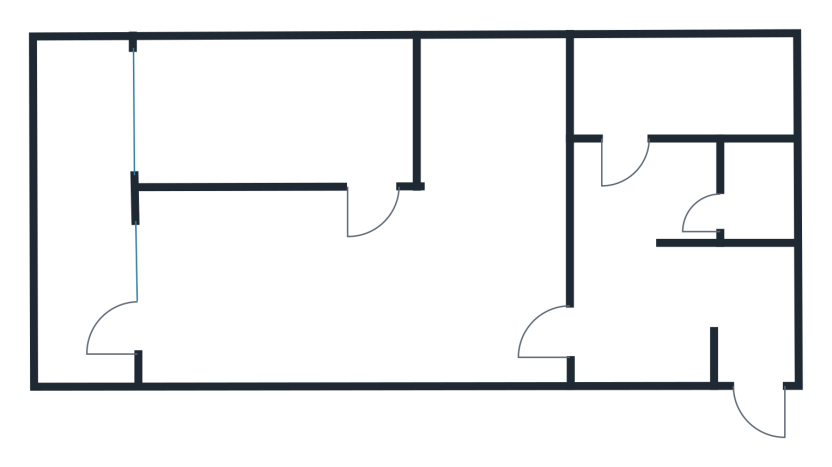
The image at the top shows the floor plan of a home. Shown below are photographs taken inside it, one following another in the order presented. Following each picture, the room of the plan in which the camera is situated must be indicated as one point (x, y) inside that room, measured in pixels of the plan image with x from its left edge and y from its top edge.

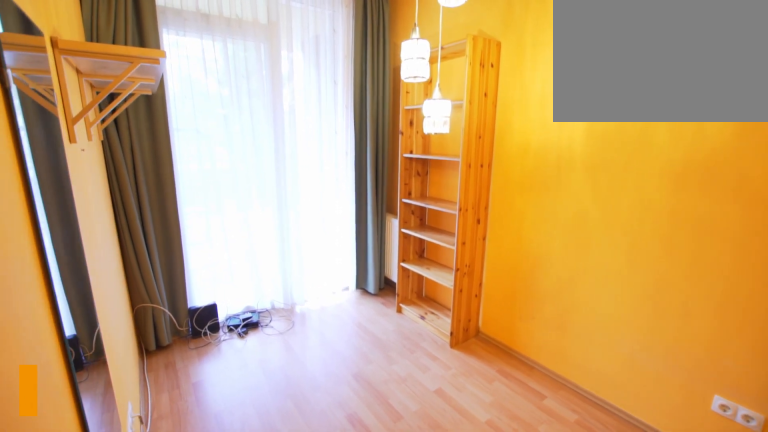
(281, 116)
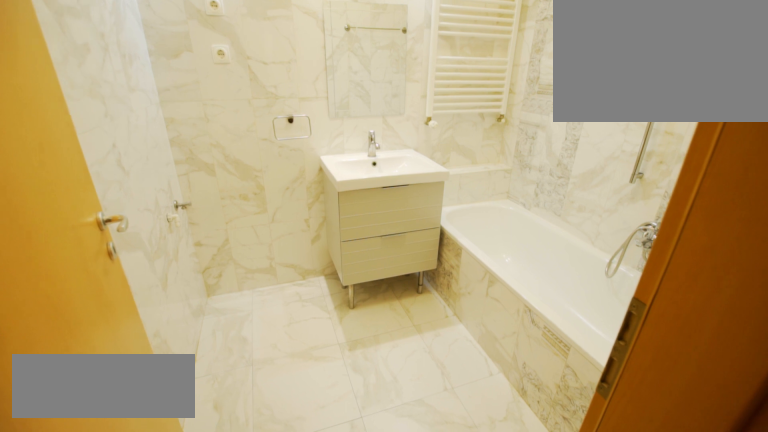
(674, 74)
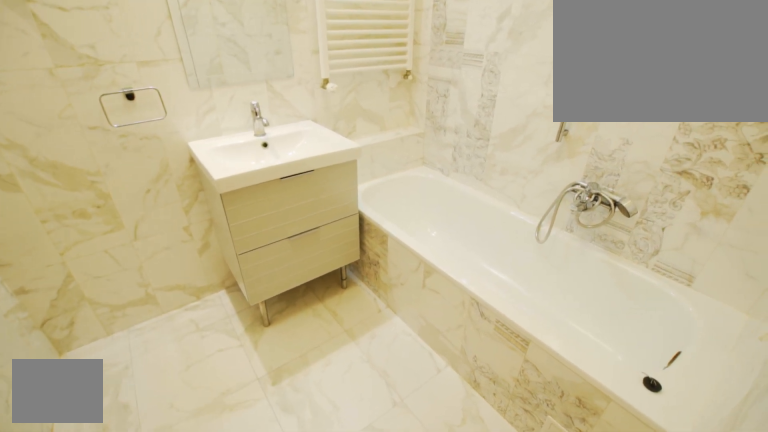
(673, 74)
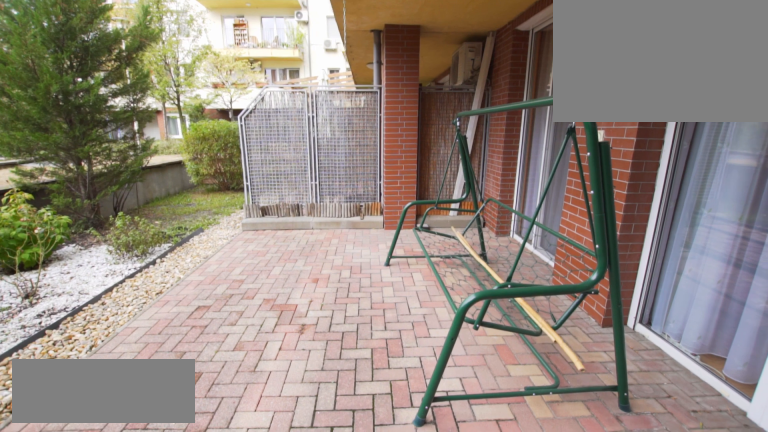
(84, 222)
